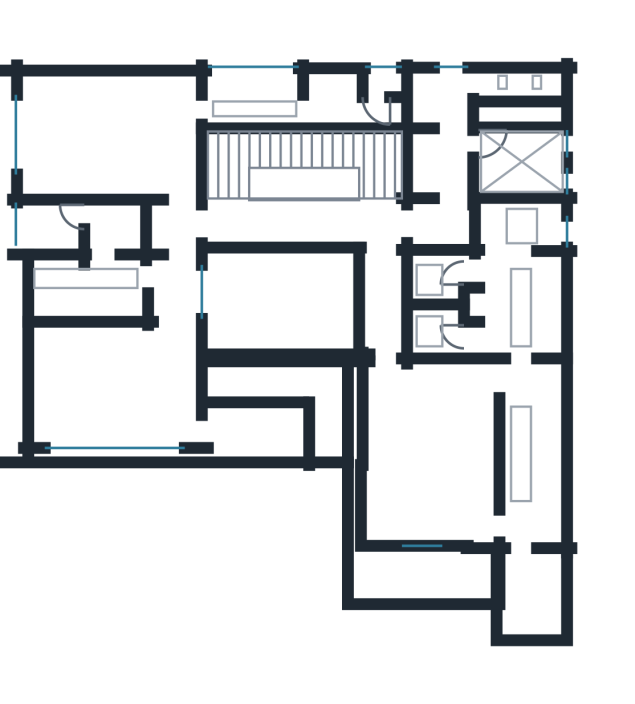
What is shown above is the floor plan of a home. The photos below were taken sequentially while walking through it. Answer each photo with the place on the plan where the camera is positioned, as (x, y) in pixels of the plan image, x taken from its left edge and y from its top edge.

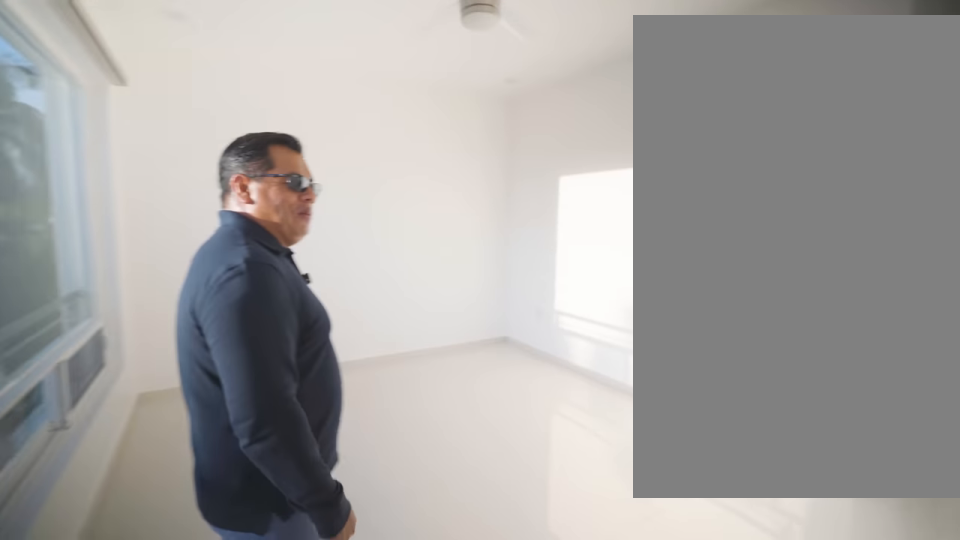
(169, 426)
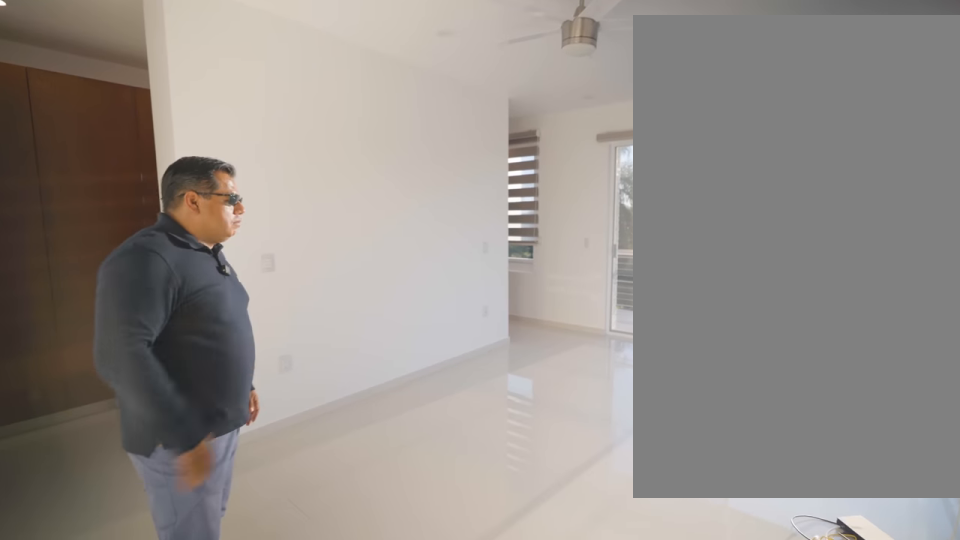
(387, 392)
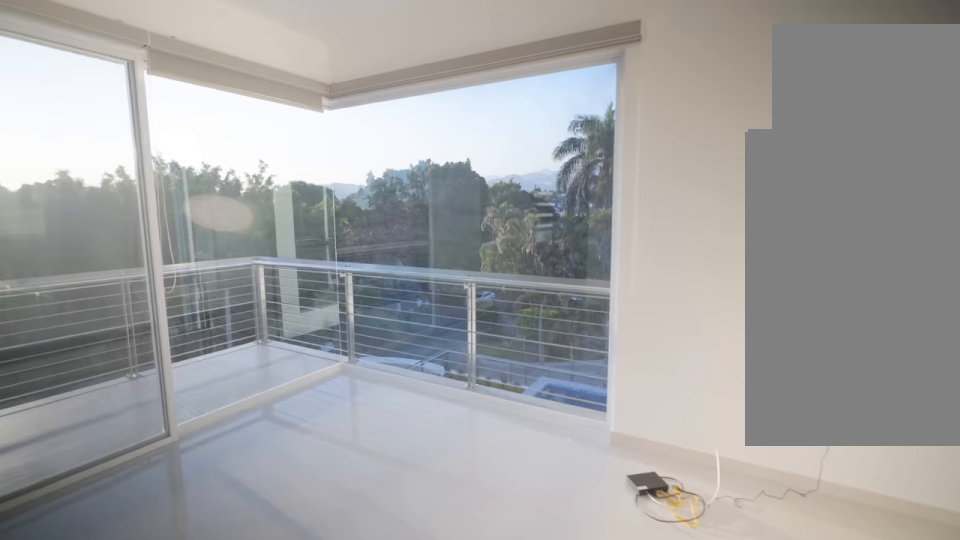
(413, 472)
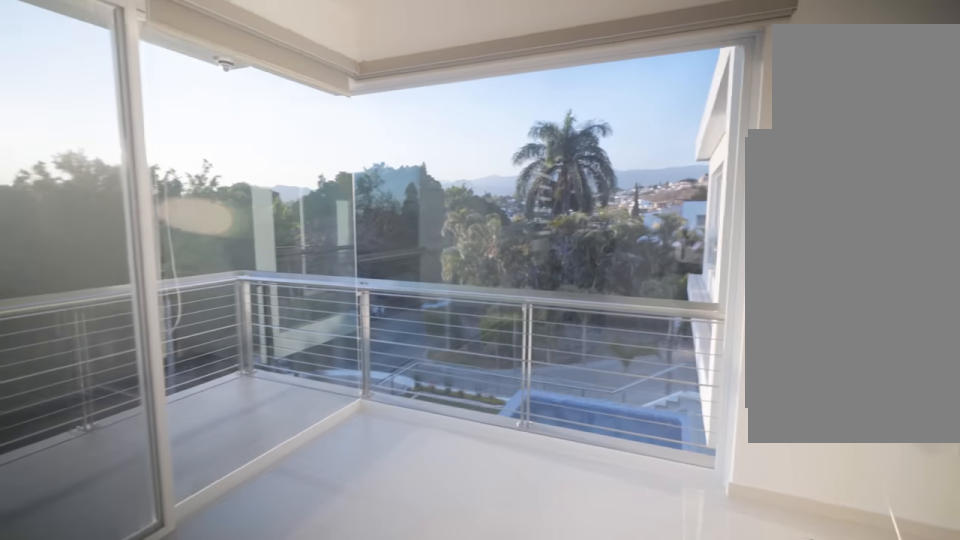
(406, 496)
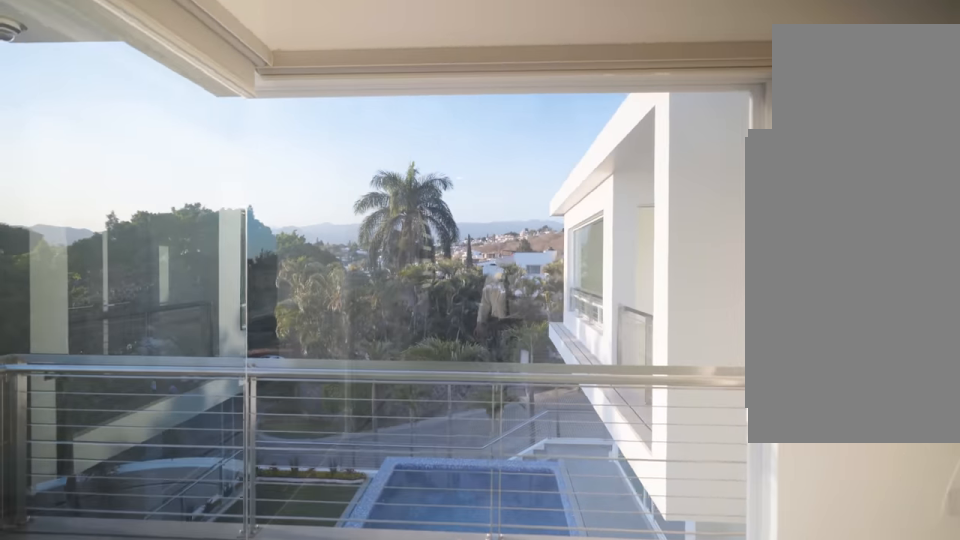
(404, 502)
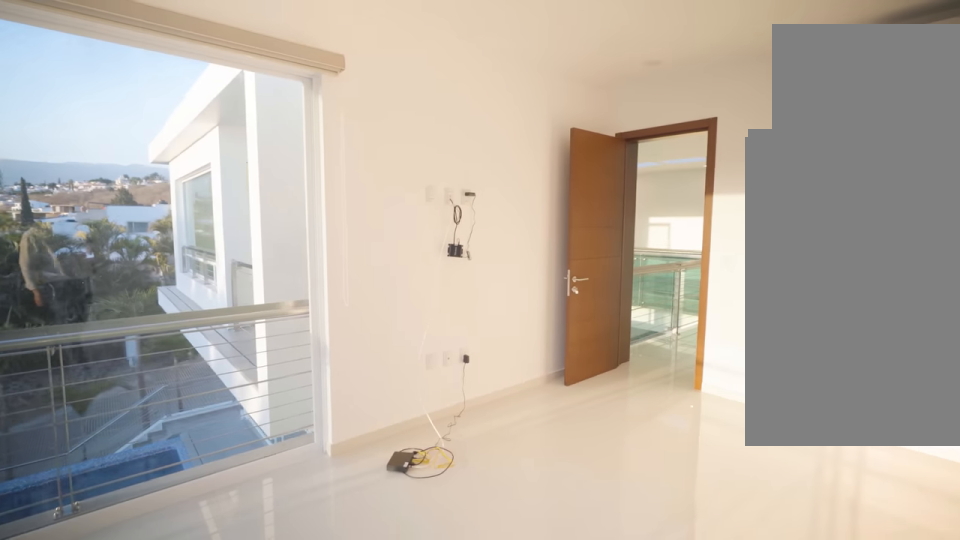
(456, 513)
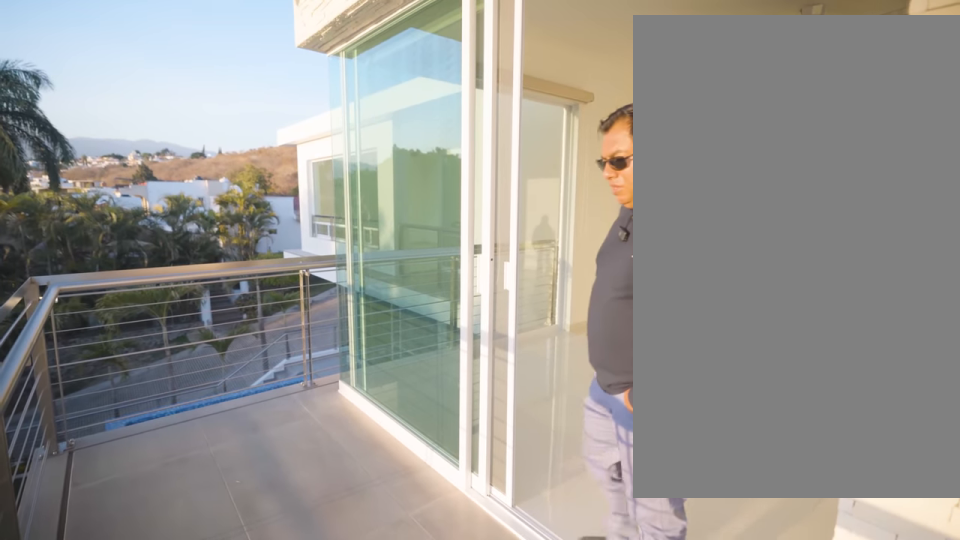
(450, 571)
